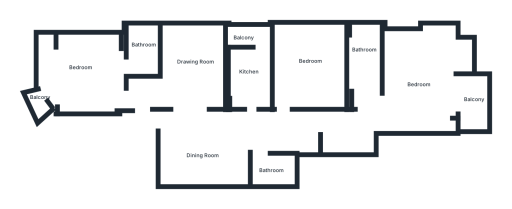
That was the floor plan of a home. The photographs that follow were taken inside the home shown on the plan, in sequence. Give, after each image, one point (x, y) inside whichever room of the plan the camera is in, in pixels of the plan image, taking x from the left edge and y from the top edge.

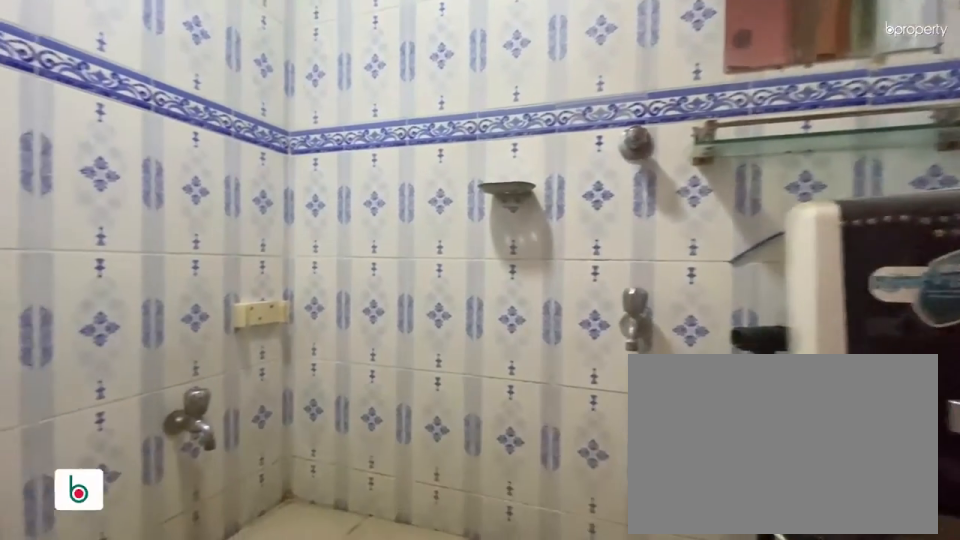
(270, 168)
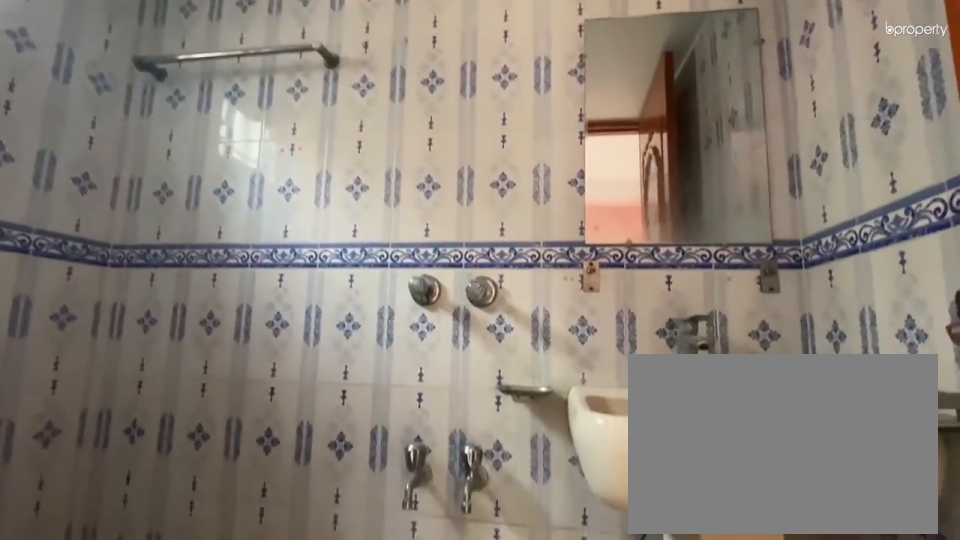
(145, 54)
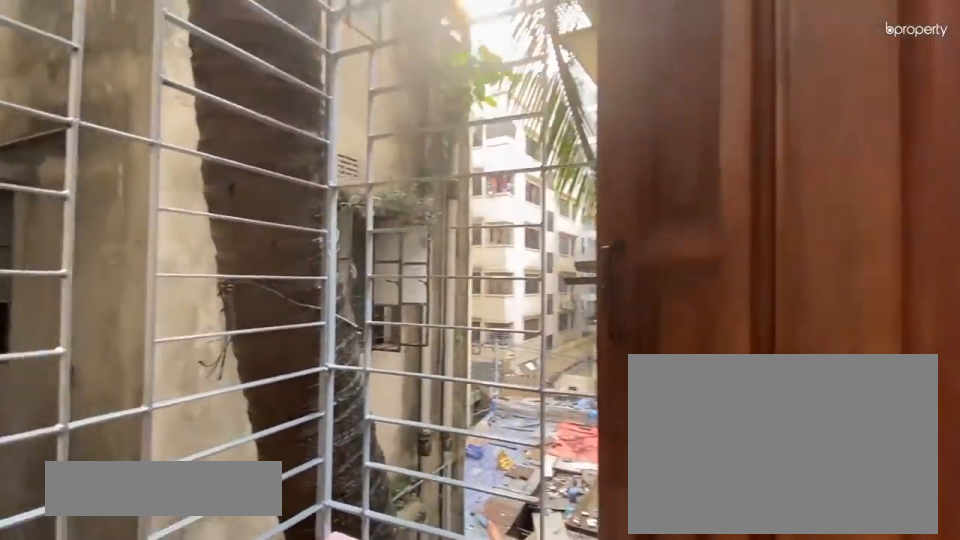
(38, 100)
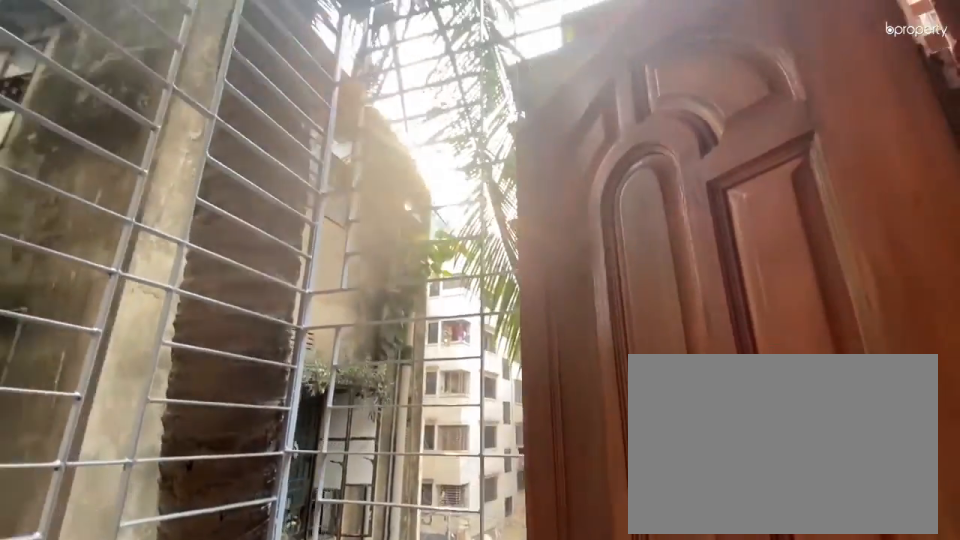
(38, 100)
